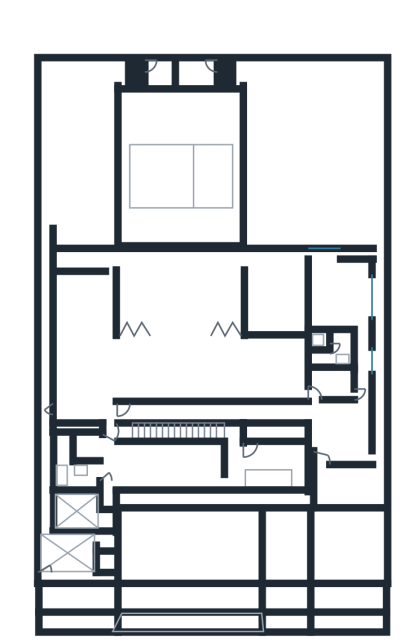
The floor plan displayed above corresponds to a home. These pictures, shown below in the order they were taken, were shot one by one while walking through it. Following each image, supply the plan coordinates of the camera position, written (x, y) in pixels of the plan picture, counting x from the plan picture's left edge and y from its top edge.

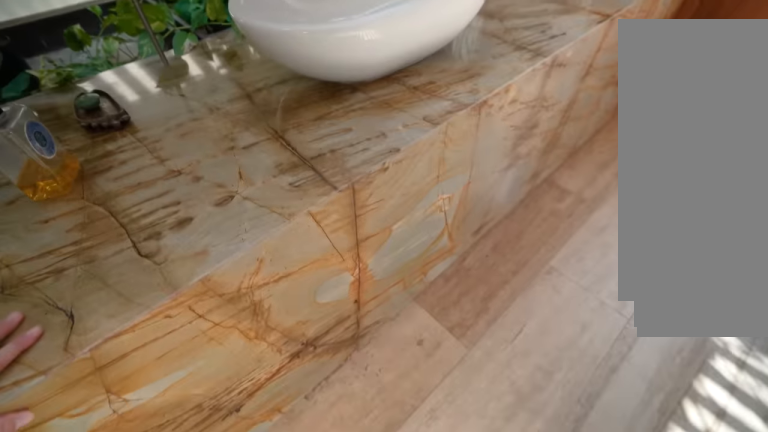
(251, 454)
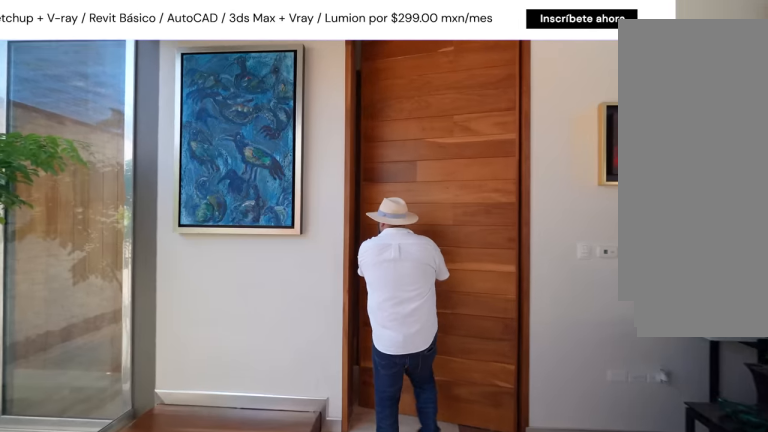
(174, 407)
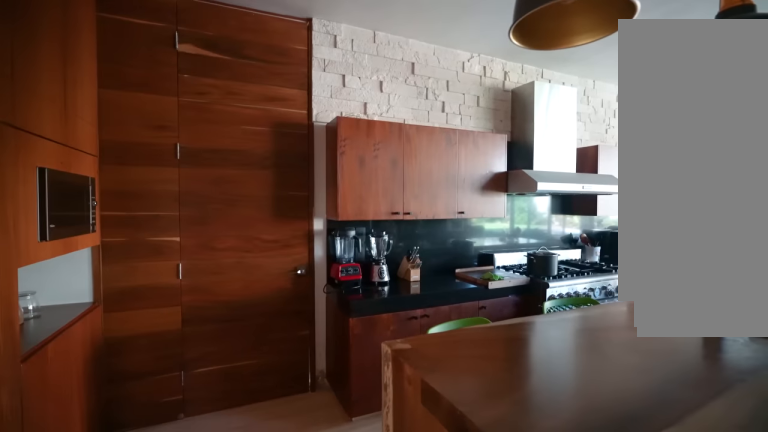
(113, 413)
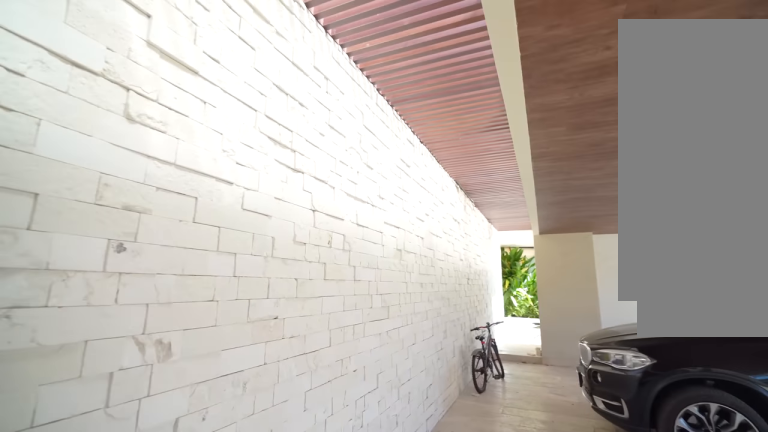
(129, 500)
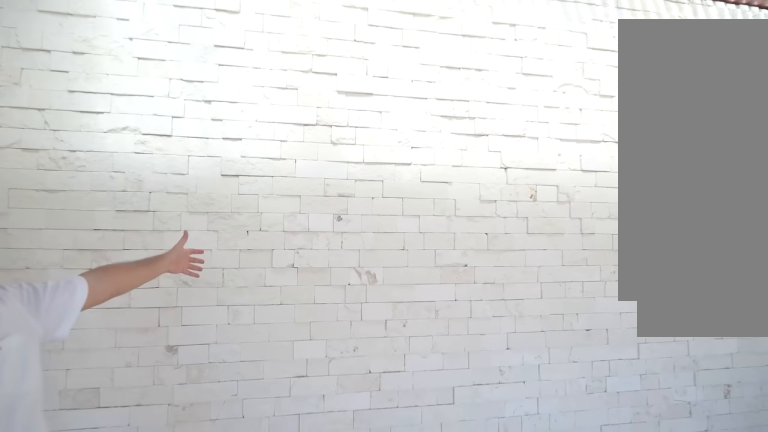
(148, 509)
